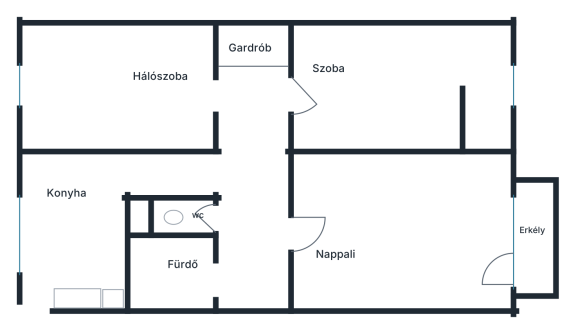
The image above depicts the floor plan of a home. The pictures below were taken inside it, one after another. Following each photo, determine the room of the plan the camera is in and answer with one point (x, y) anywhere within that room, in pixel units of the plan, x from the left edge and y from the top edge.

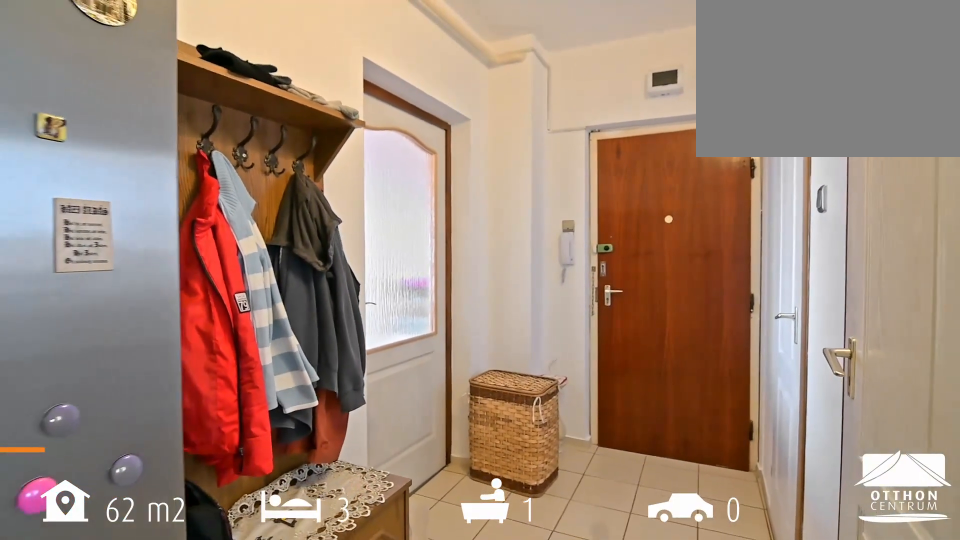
(255, 192)
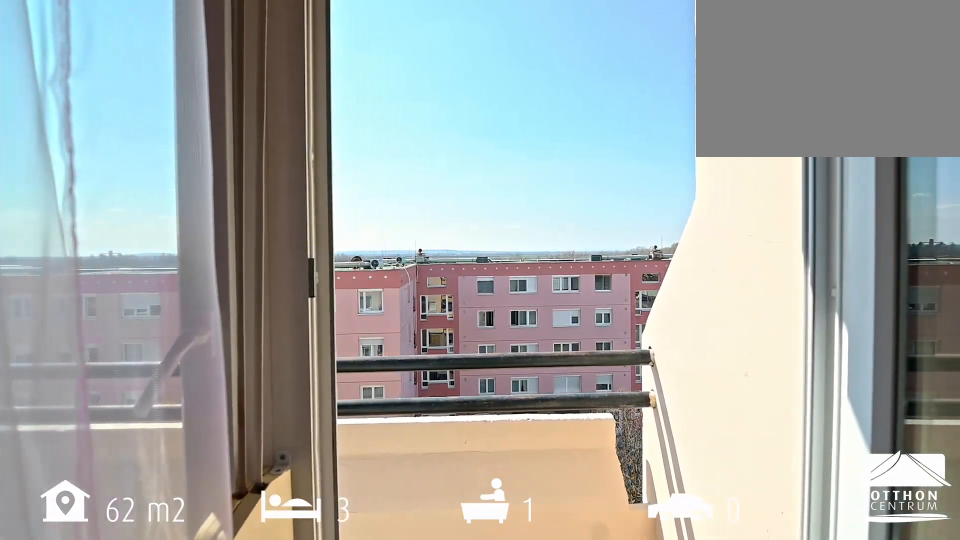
(534, 236)
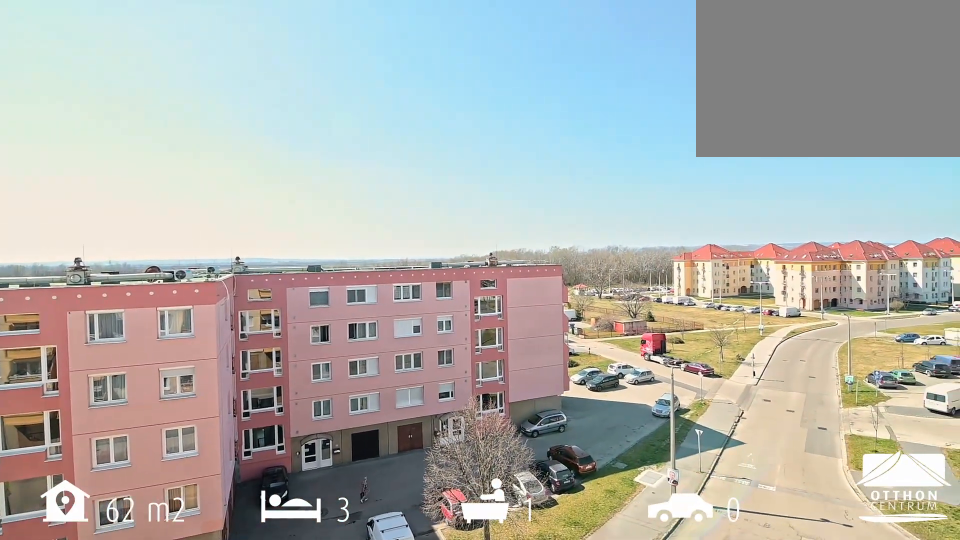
(534, 236)
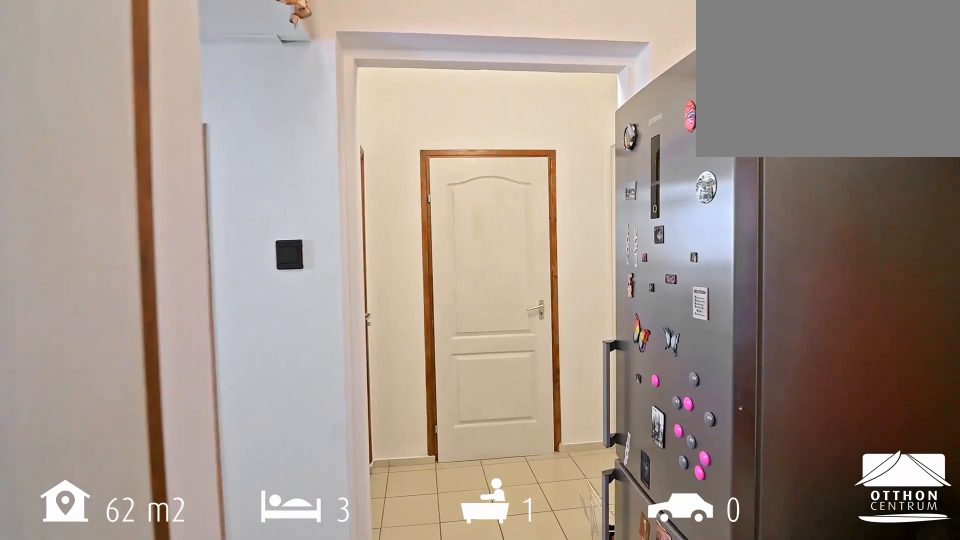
(252, 88)
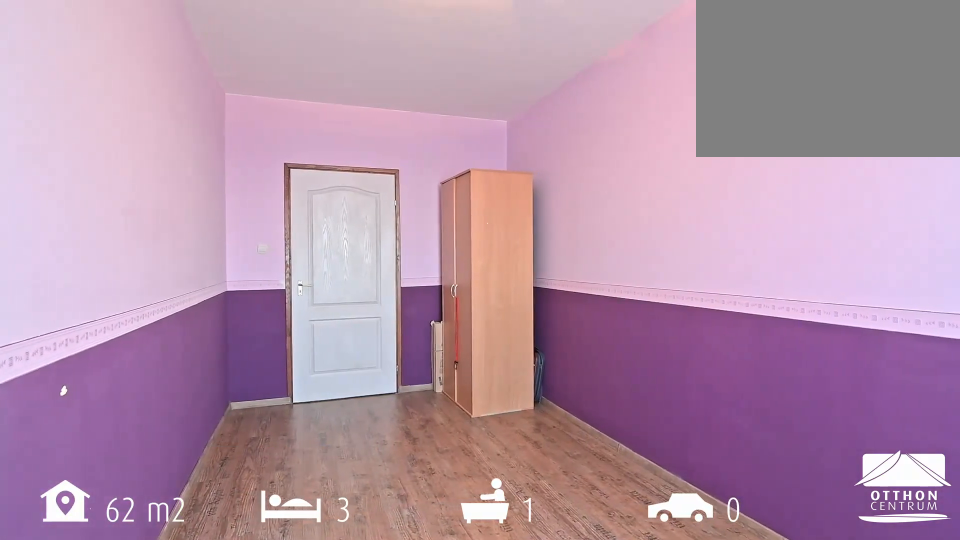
(396, 88)
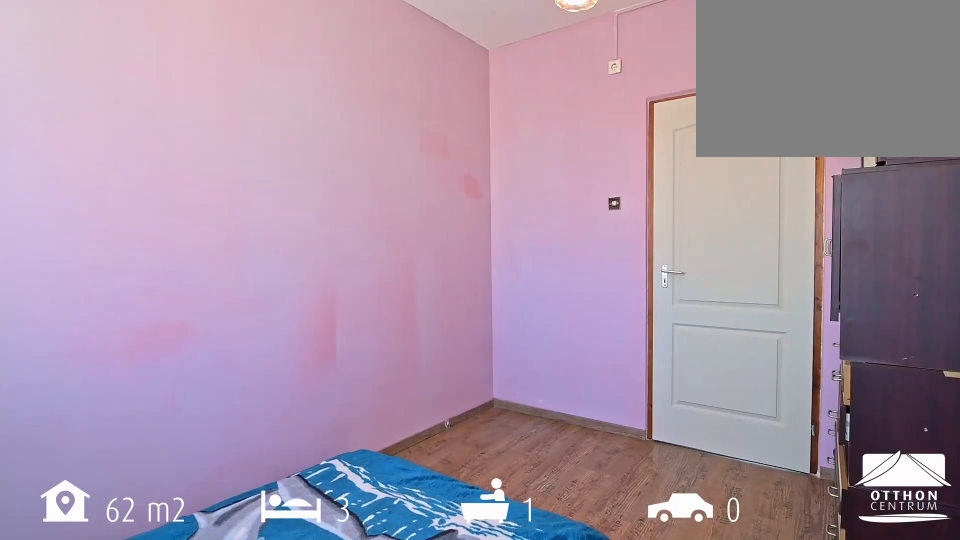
(114, 88)
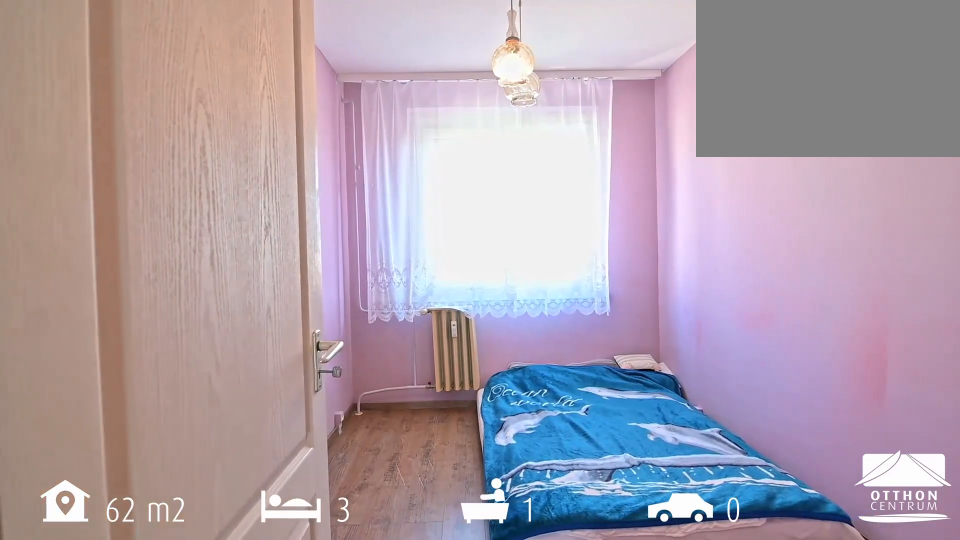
(114, 88)
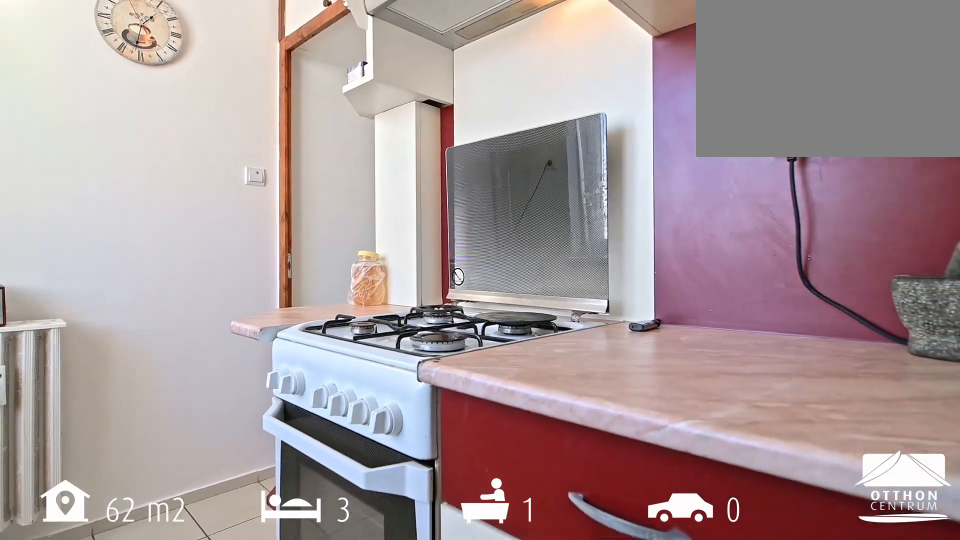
(77, 236)
